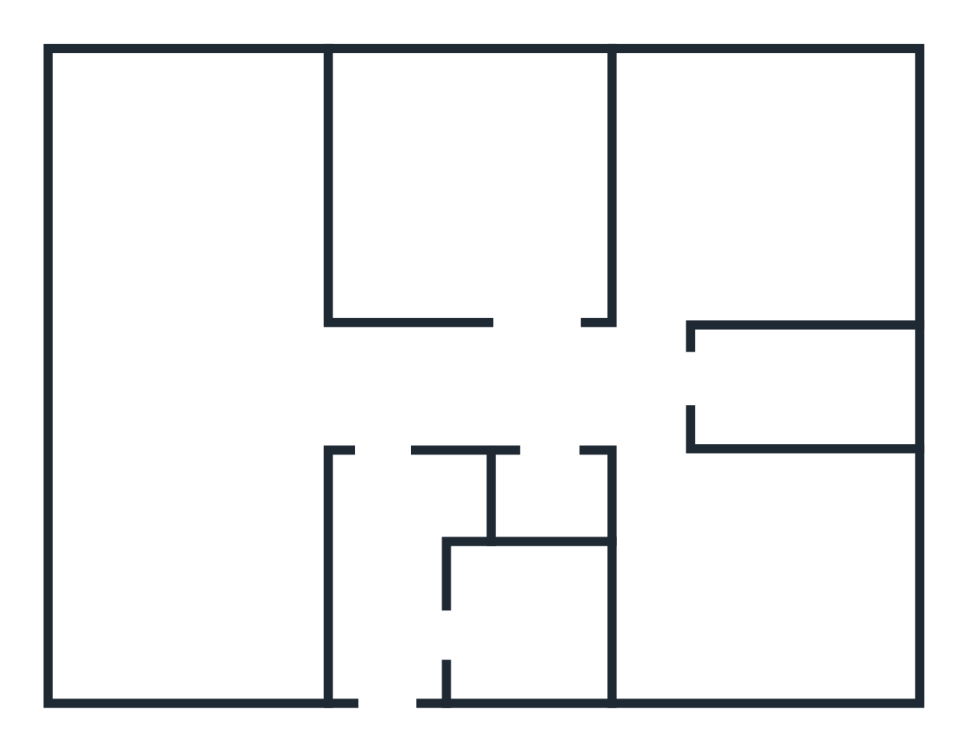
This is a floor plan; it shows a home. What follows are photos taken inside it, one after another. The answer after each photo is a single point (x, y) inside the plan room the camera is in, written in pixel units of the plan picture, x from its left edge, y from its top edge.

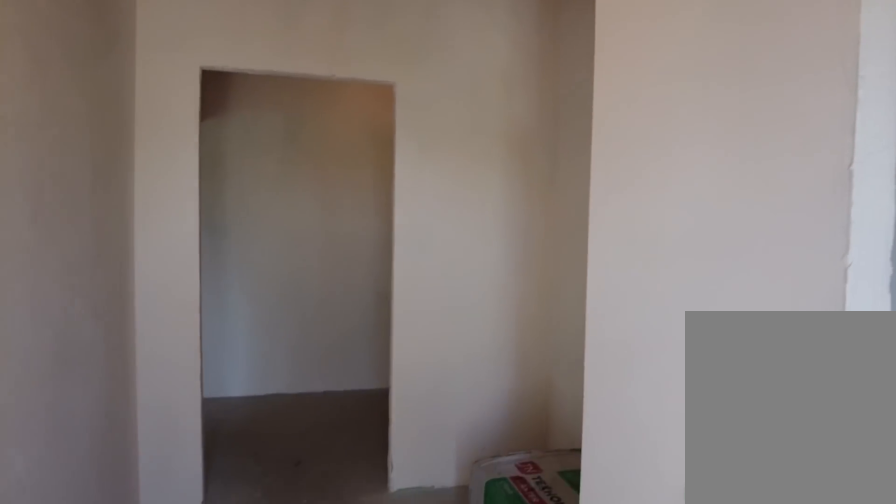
(405, 656)
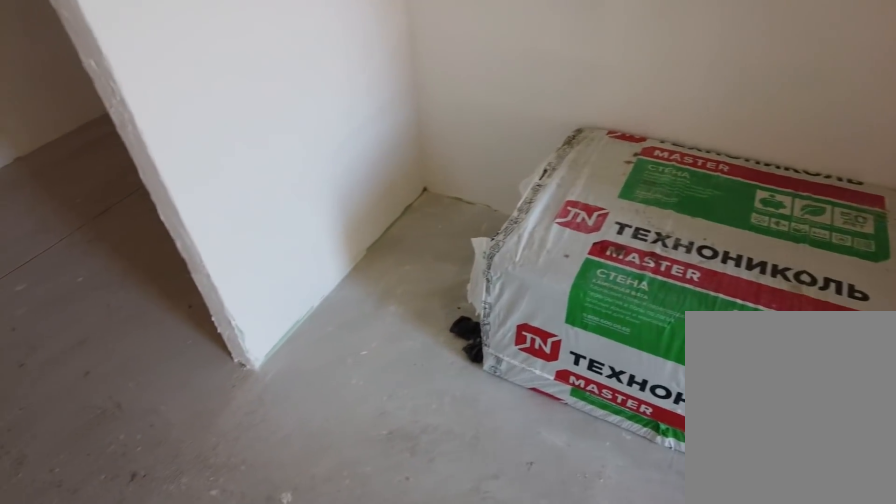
(379, 526)
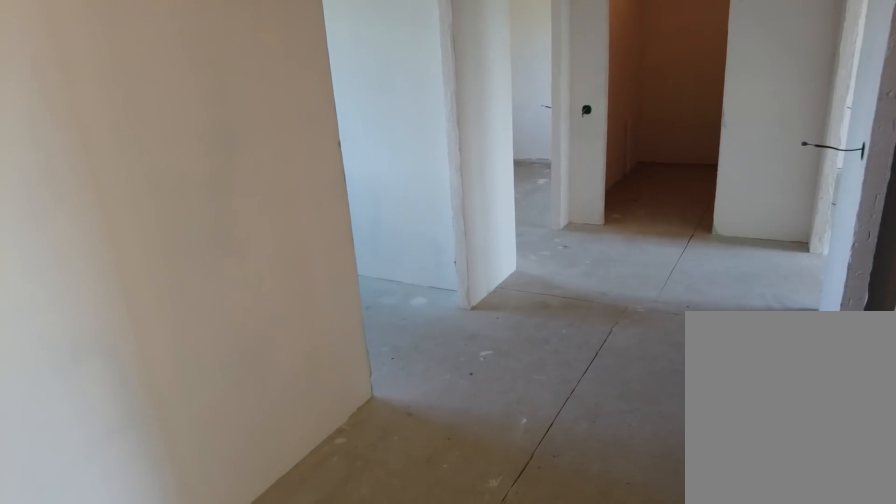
(388, 418)
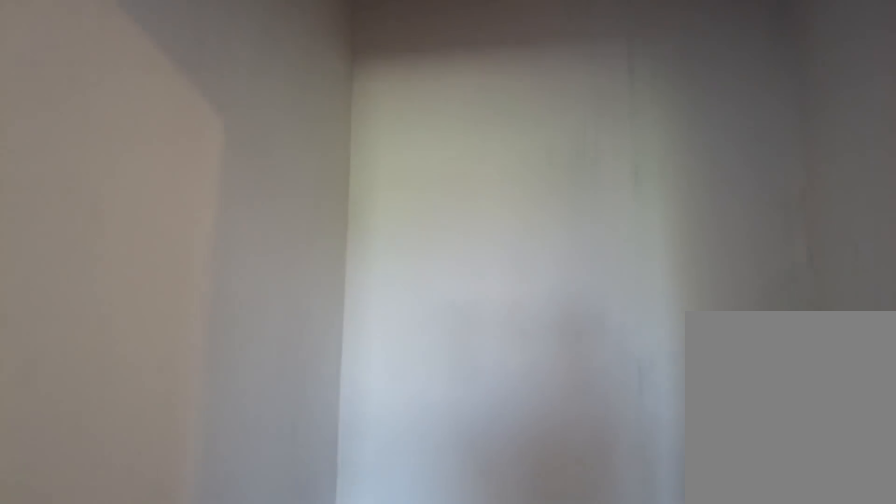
(563, 410)
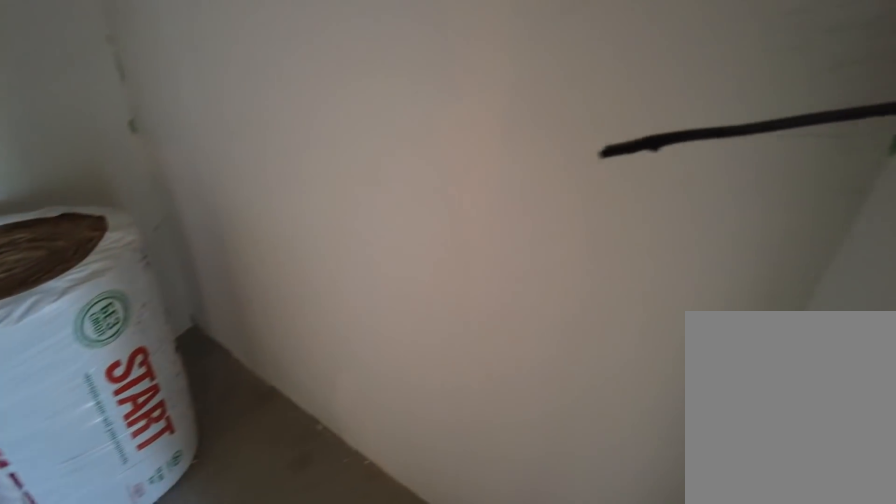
(563, 410)
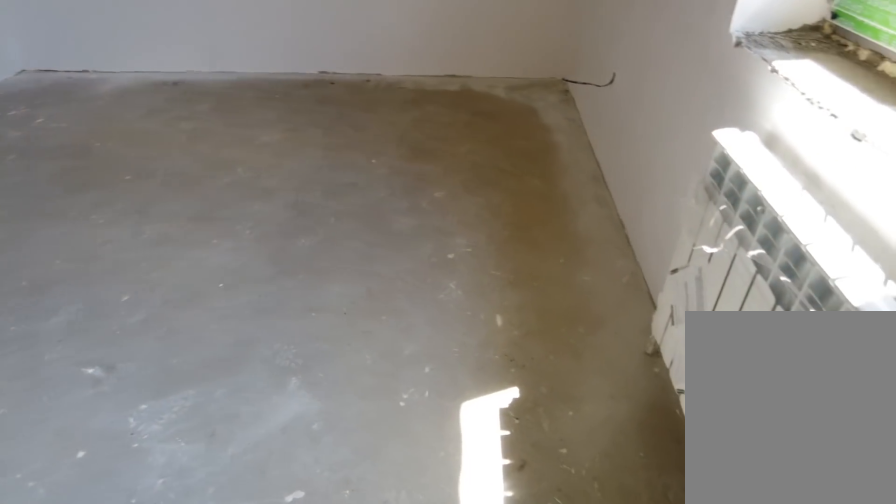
(700, 607)
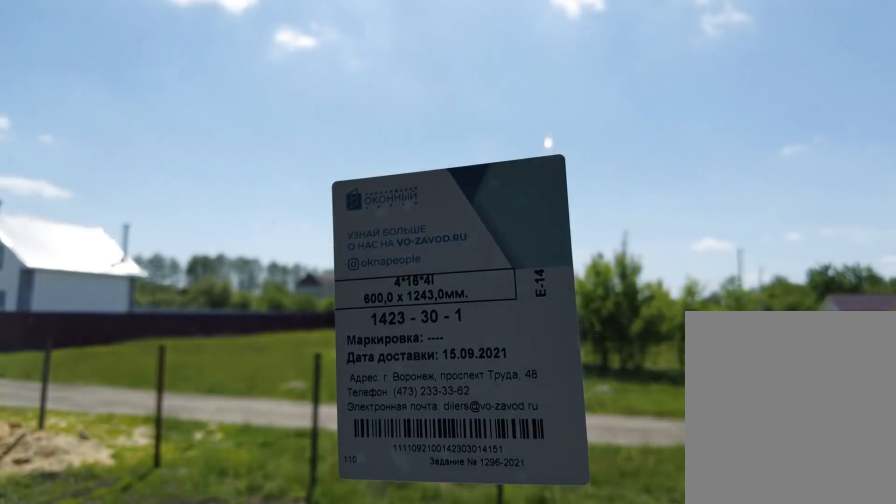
(700, 607)
